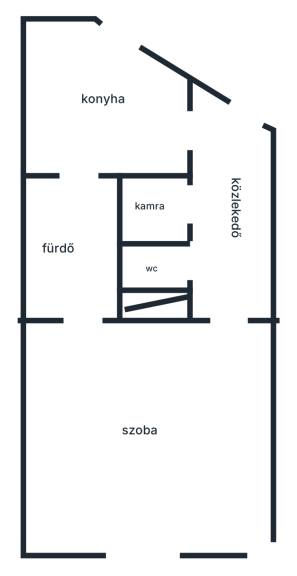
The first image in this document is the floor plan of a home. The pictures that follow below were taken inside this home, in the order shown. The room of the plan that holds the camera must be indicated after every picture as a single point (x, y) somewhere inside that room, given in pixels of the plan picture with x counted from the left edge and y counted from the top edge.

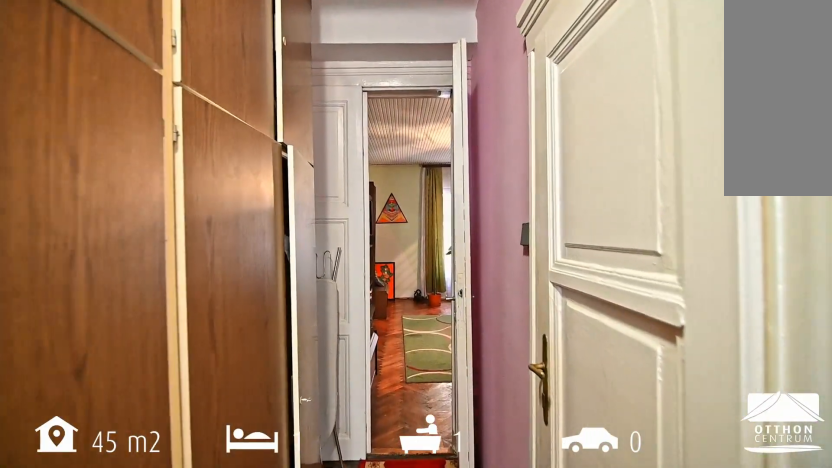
(236, 159)
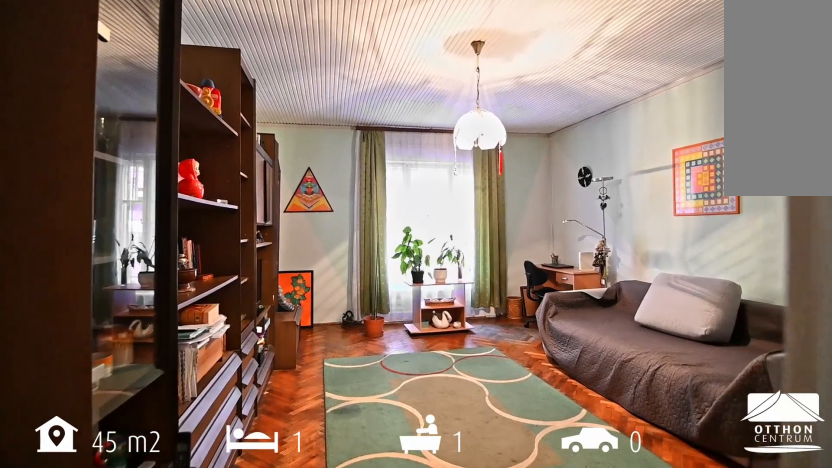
(142, 414)
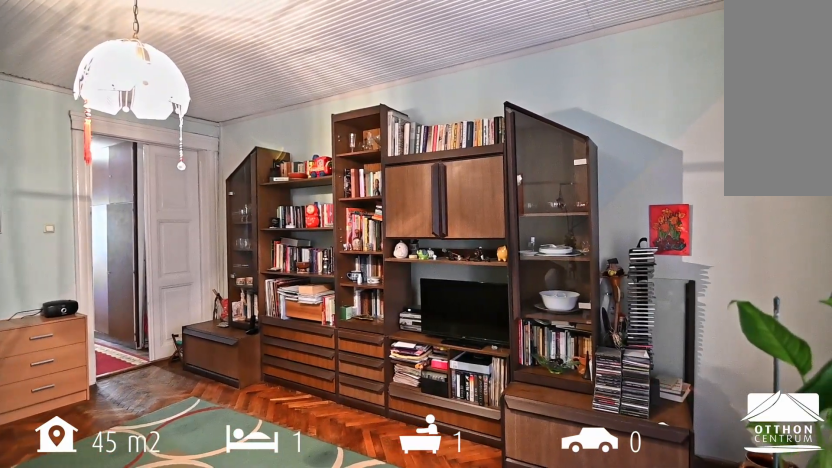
(142, 414)
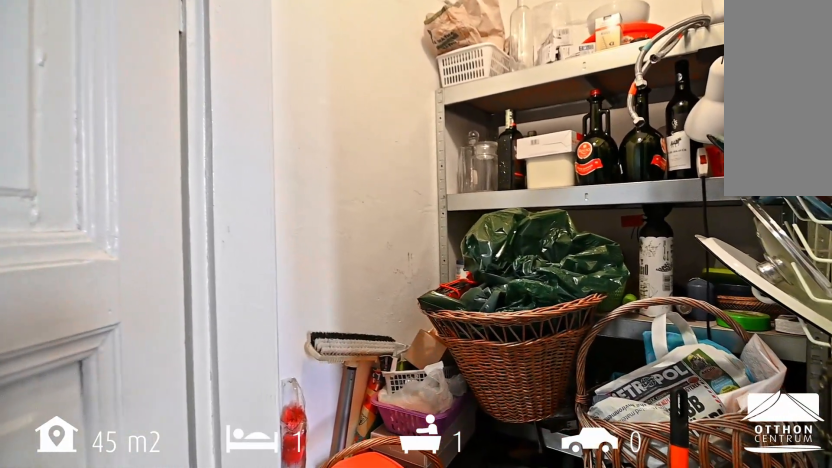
(159, 203)
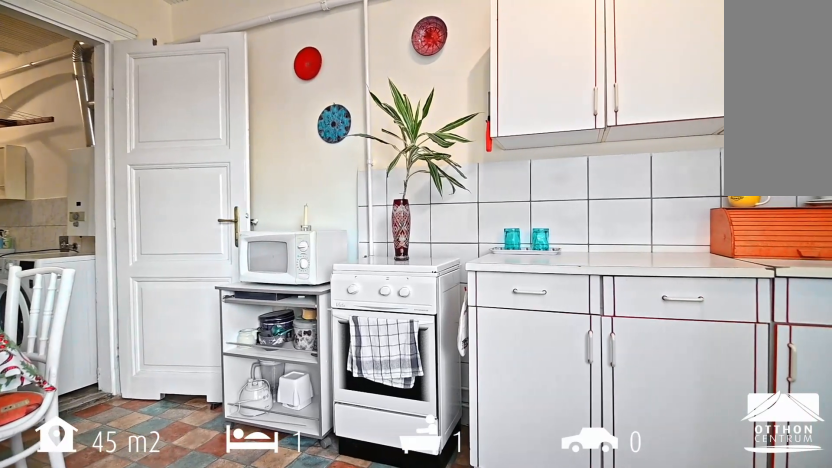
(101, 114)
